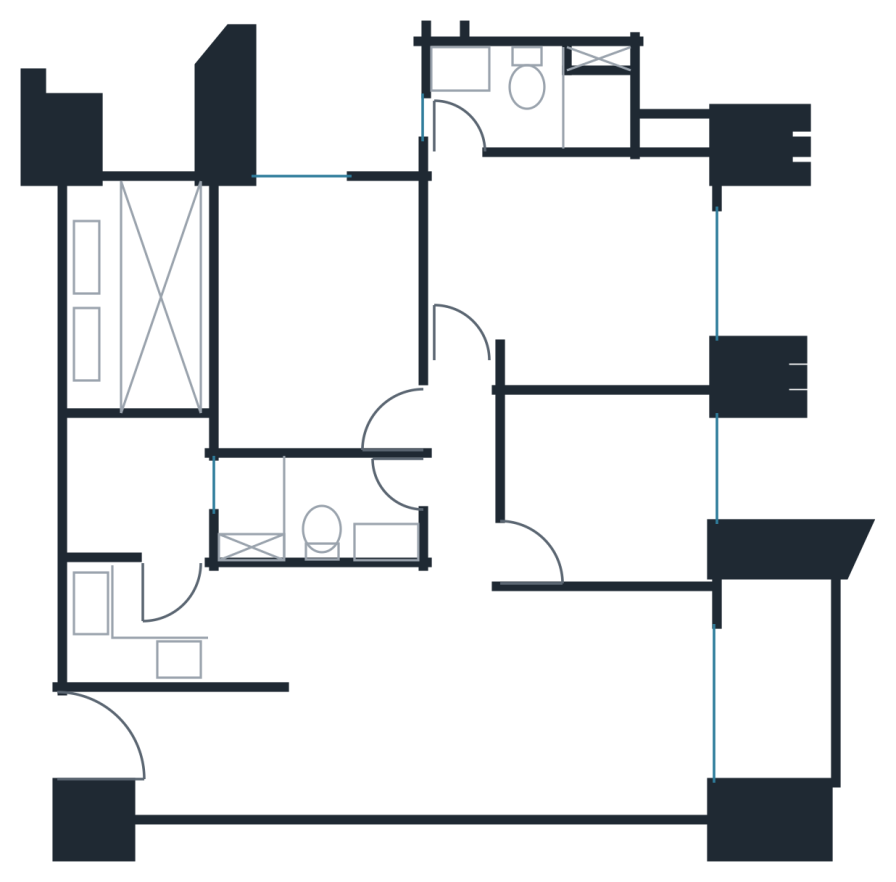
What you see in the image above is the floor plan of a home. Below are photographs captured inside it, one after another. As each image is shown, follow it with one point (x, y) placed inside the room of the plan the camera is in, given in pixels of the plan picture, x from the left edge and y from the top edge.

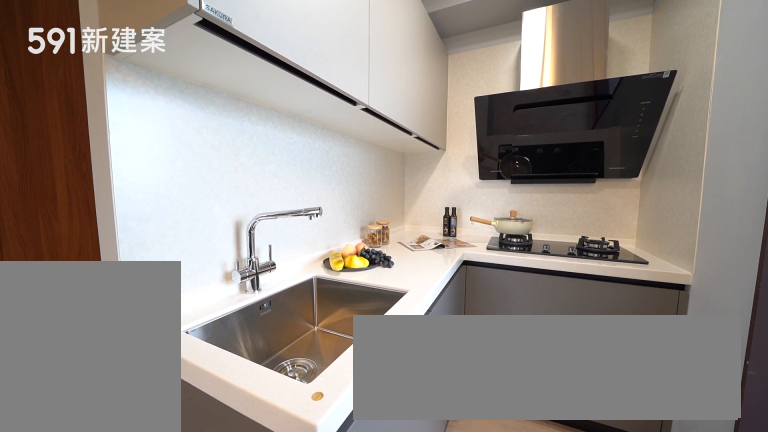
(180, 626)
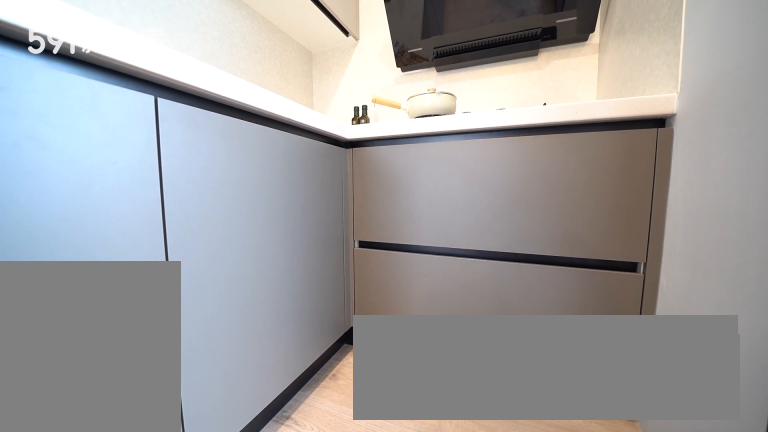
(180, 626)
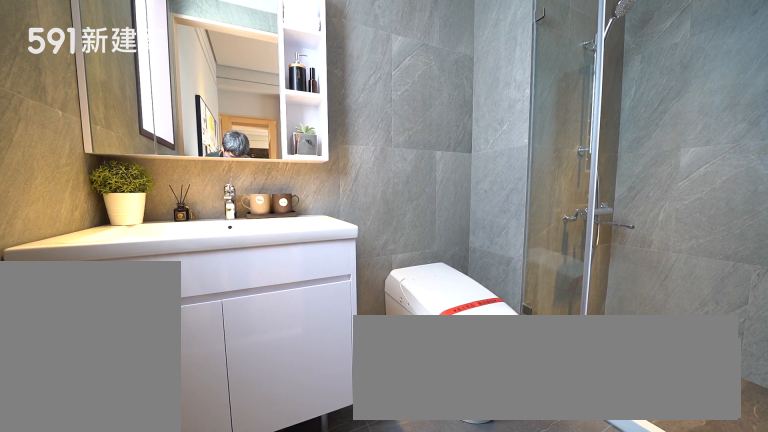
(530, 92)
